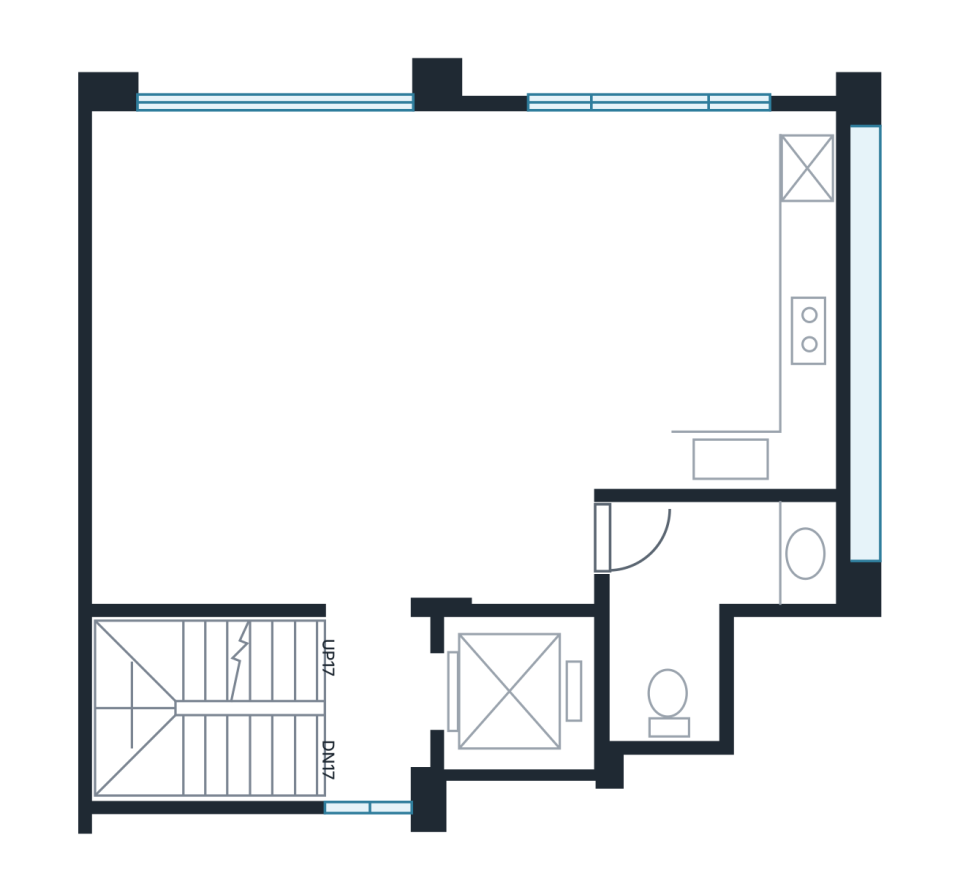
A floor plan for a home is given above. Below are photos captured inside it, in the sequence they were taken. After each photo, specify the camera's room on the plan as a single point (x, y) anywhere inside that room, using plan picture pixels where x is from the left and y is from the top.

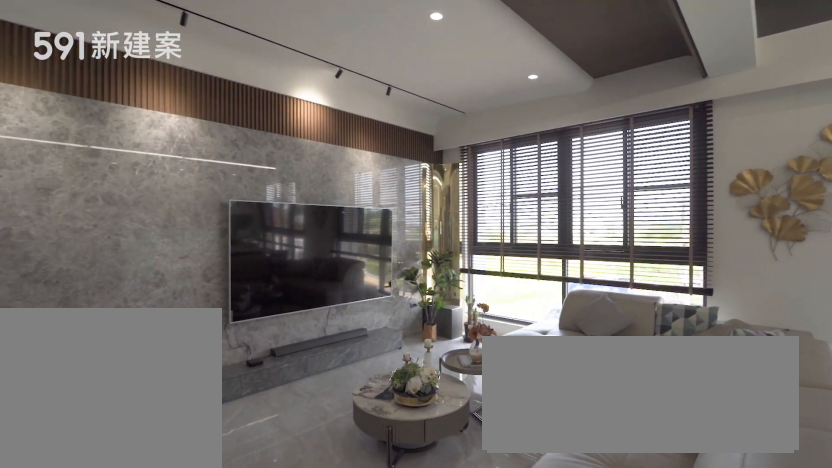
(341, 359)
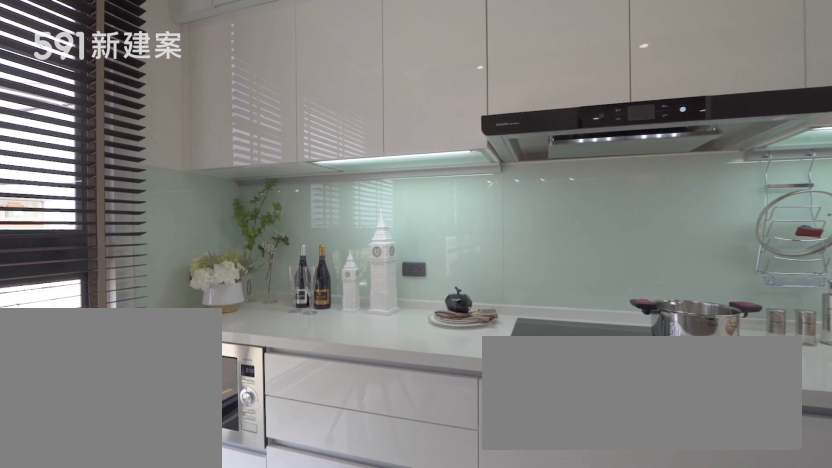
(713, 299)
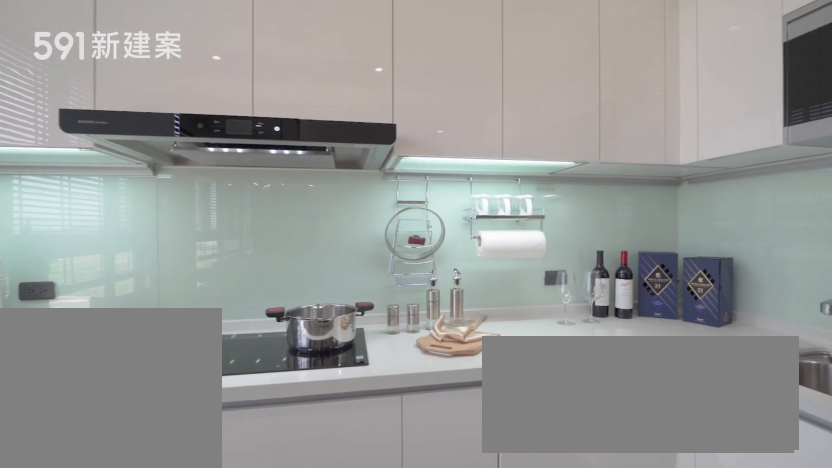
(713, 299)
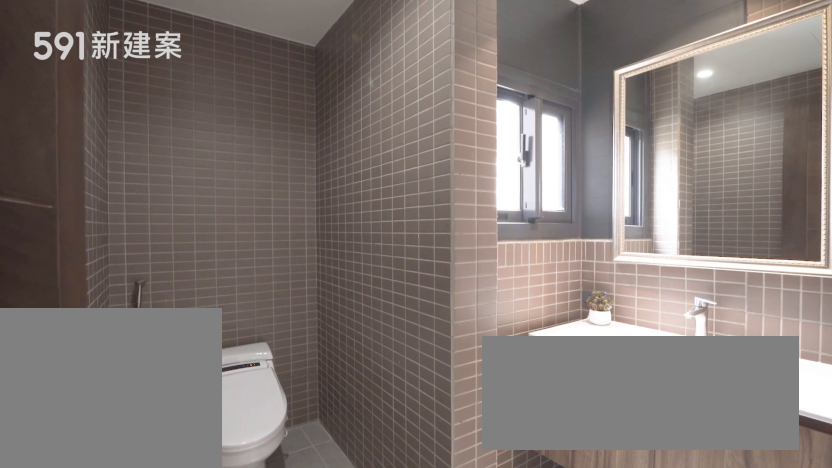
(702, 601)
